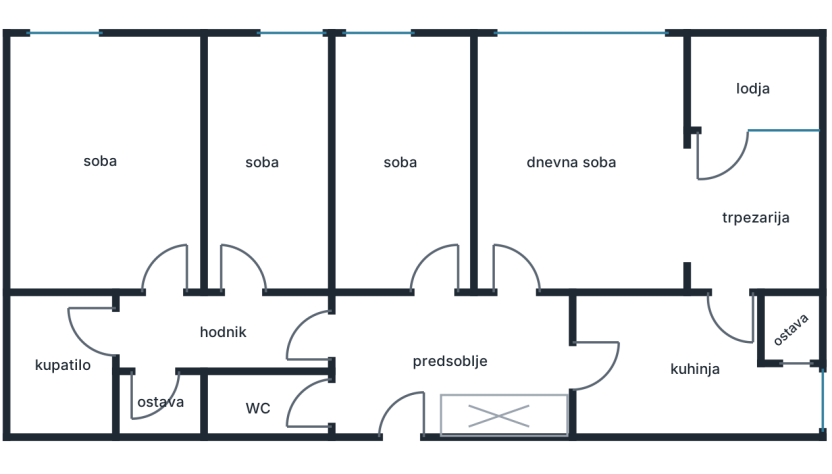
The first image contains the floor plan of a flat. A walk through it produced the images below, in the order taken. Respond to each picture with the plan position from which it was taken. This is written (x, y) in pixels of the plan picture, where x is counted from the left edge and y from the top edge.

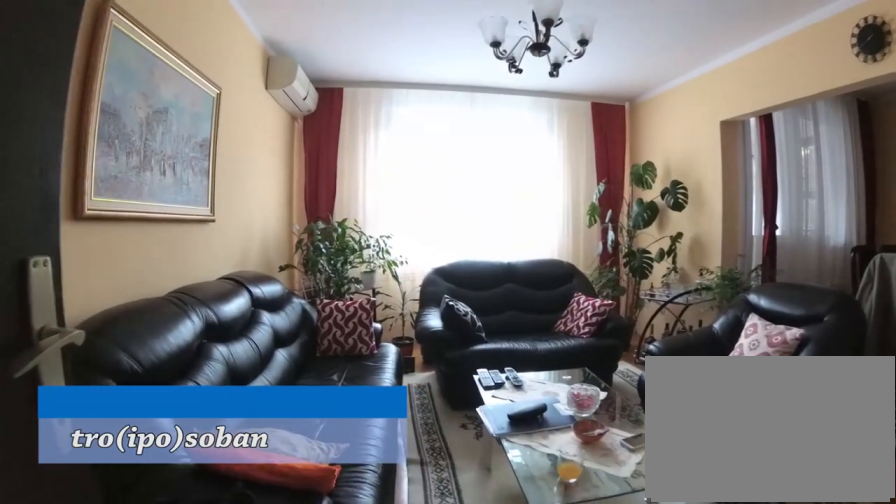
(533, 289)
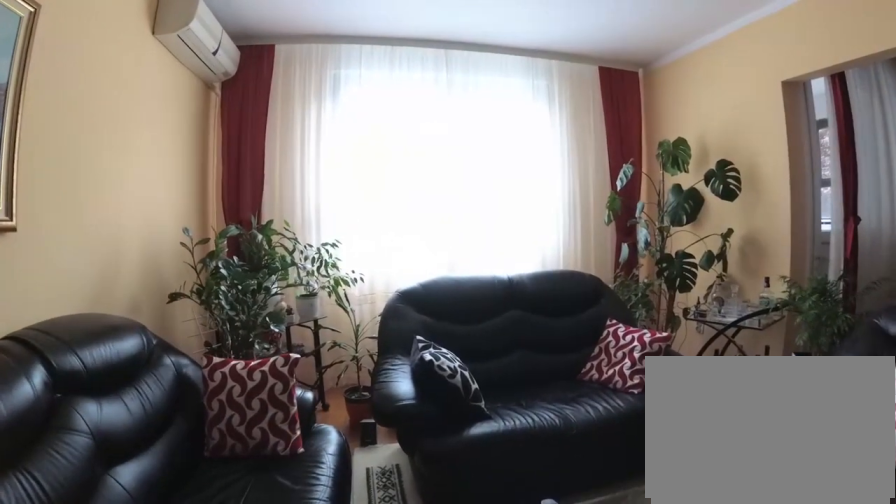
(533, 214)
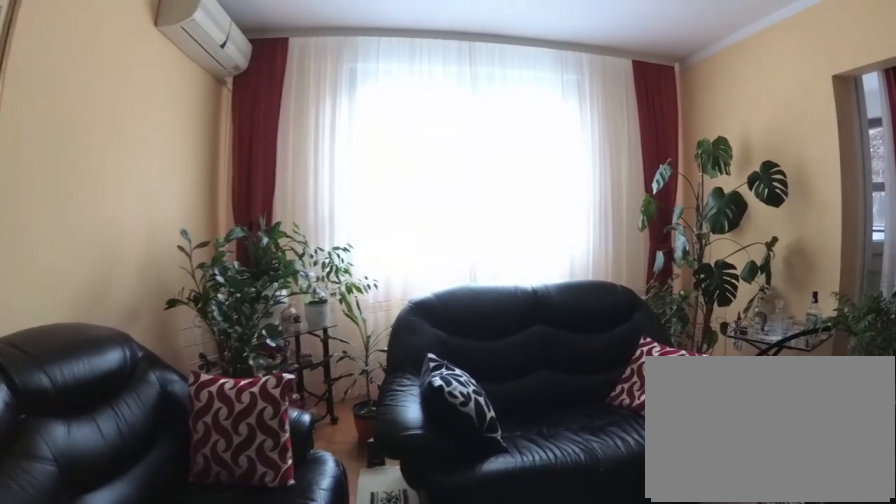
(533, 195)
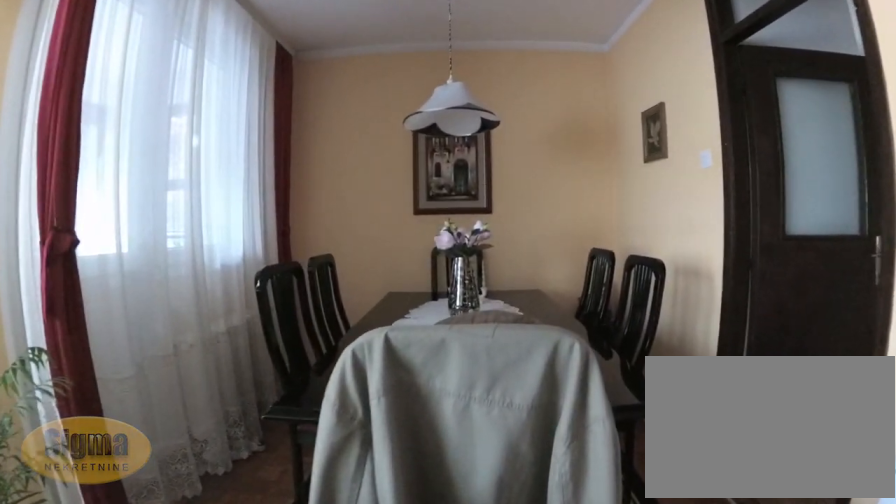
(569, 168)
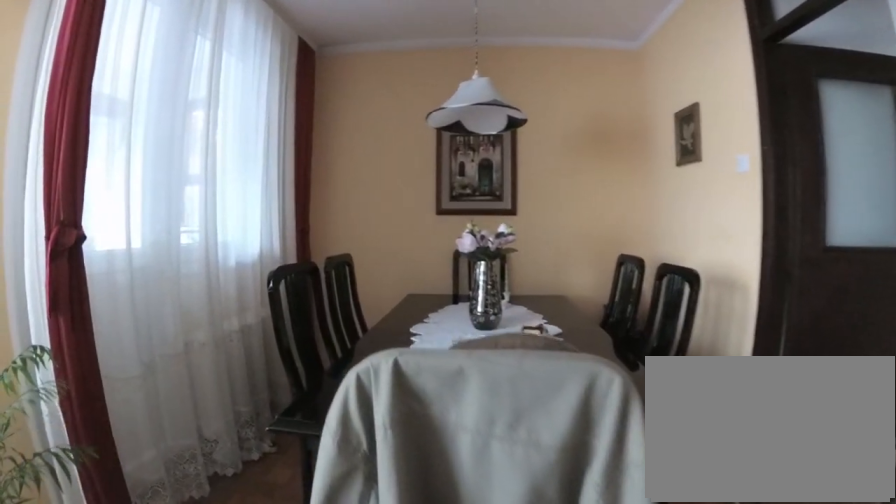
(581, 172)
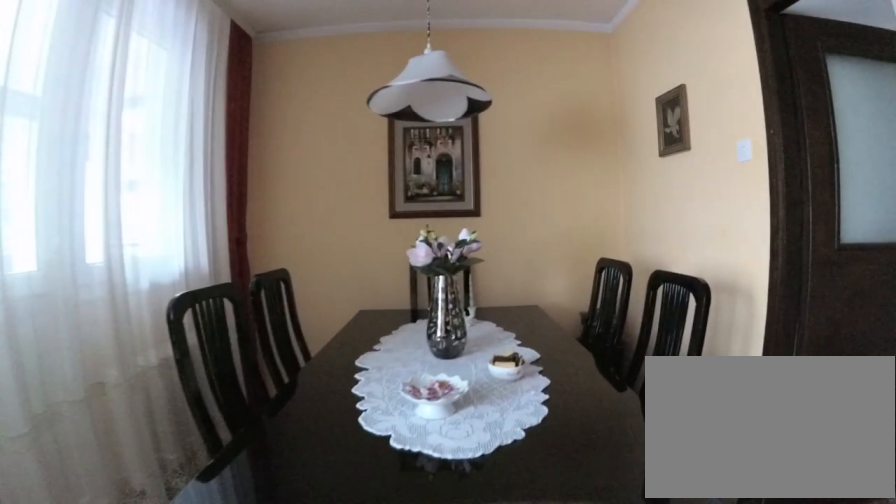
(616, 184)
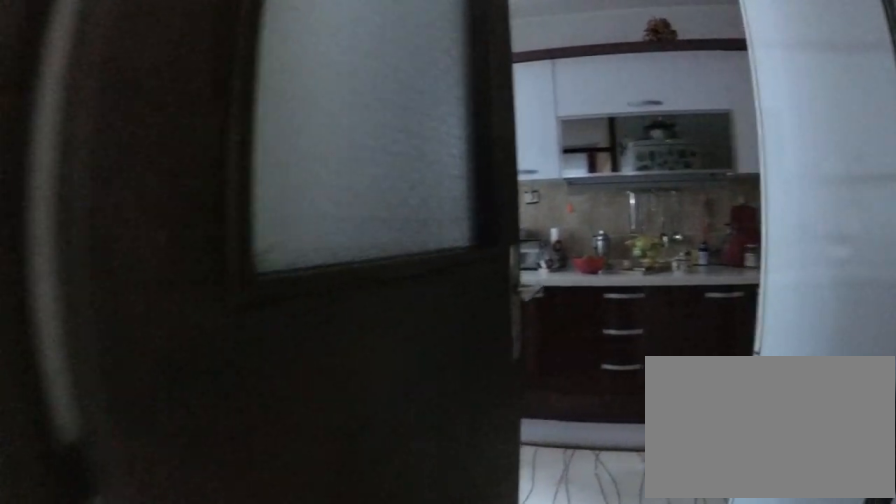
(707, 226)
